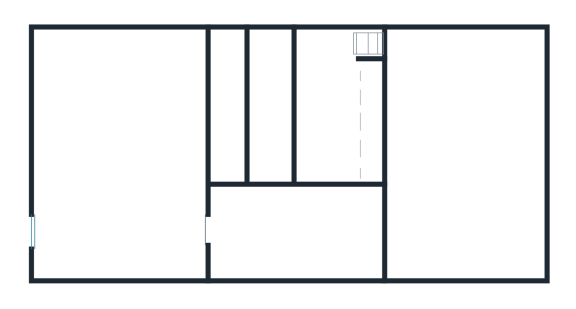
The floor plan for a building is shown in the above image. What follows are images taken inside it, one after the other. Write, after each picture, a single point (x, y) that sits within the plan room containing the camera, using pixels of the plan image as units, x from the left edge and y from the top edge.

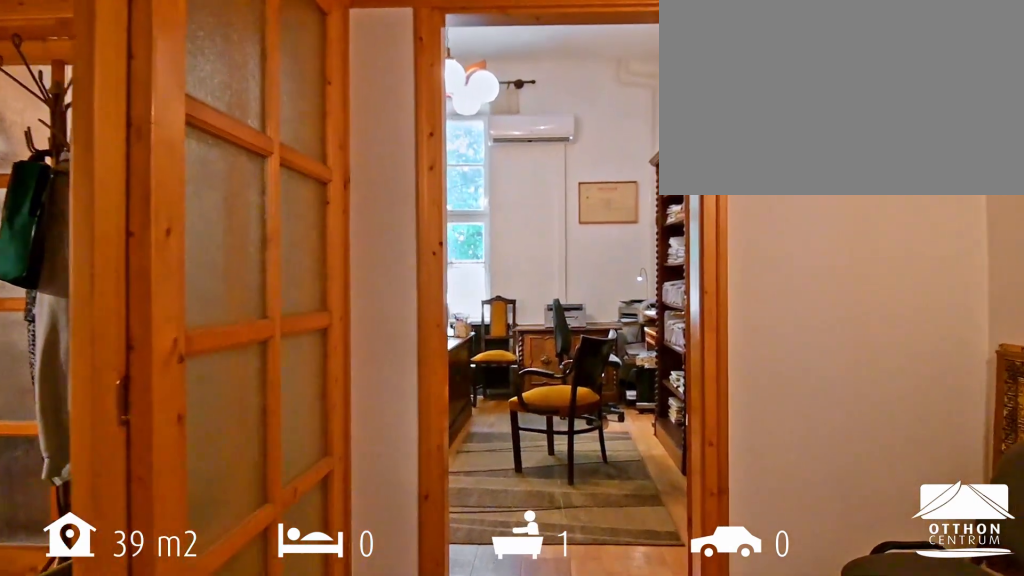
(296, 236)
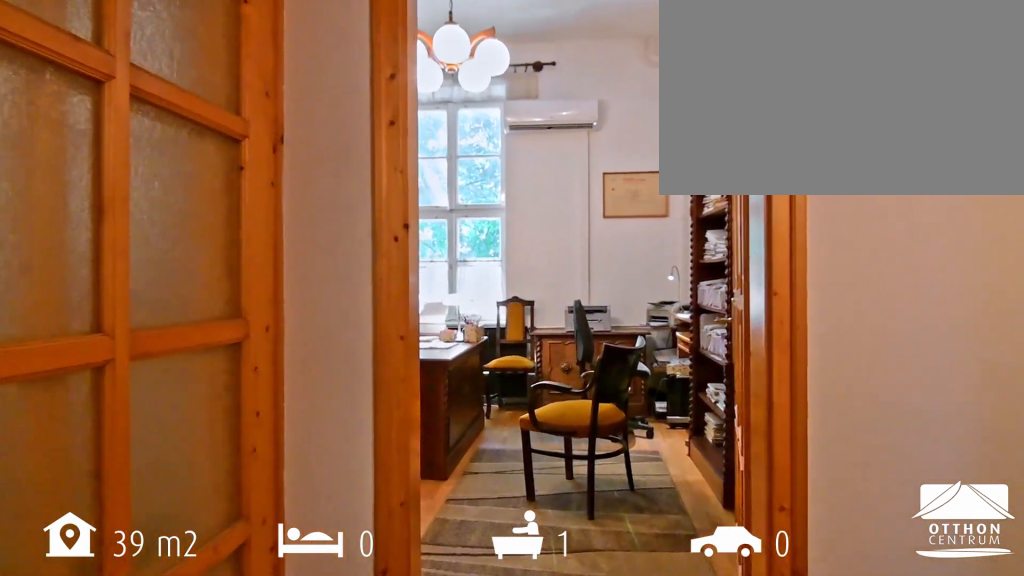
(296, 236)
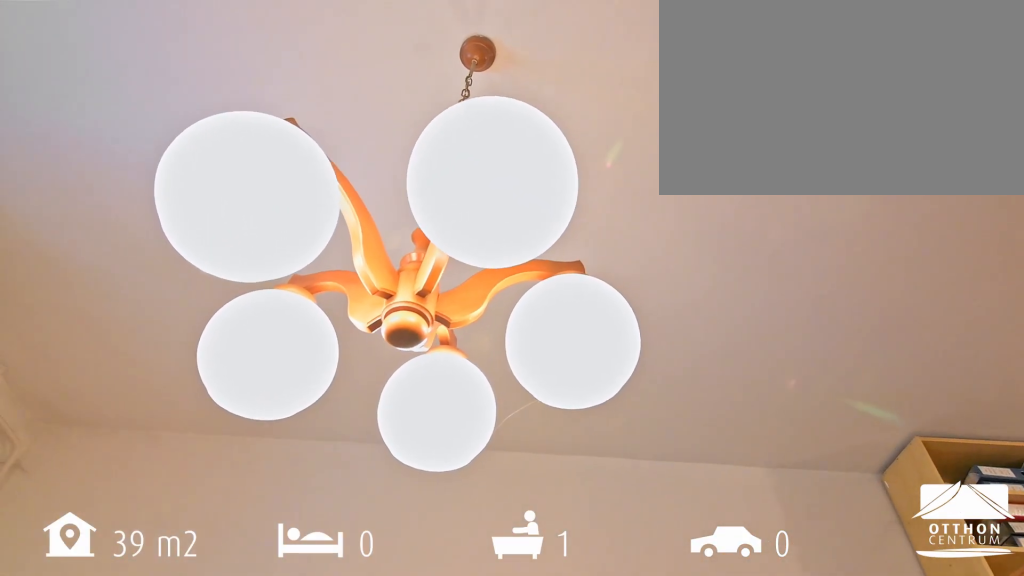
(468, 149)
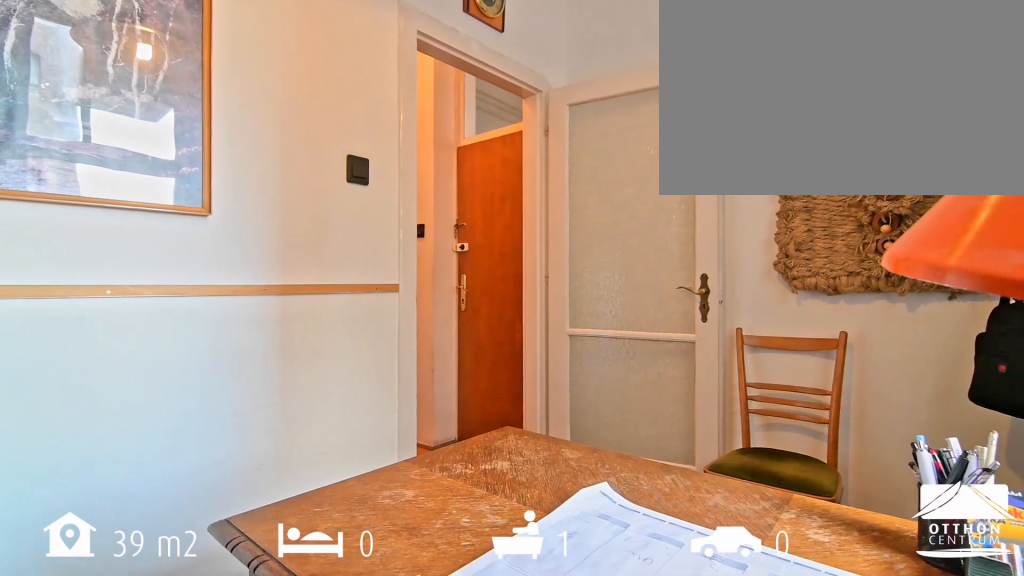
(119, 152)
